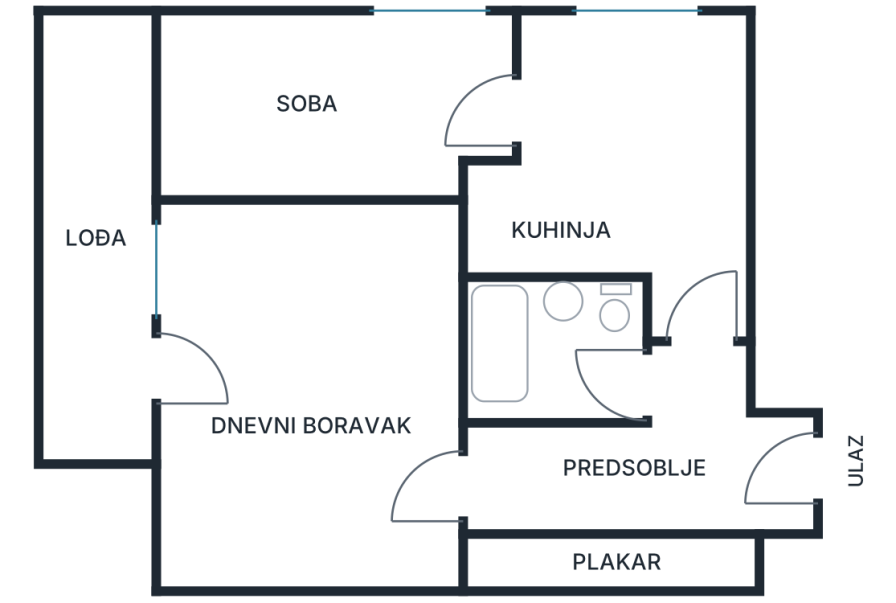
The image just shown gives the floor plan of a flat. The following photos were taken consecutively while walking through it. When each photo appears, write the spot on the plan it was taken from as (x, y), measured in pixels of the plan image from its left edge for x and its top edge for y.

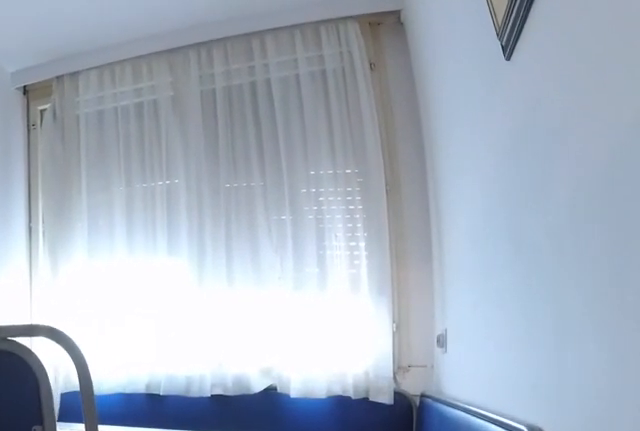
(694, 230)
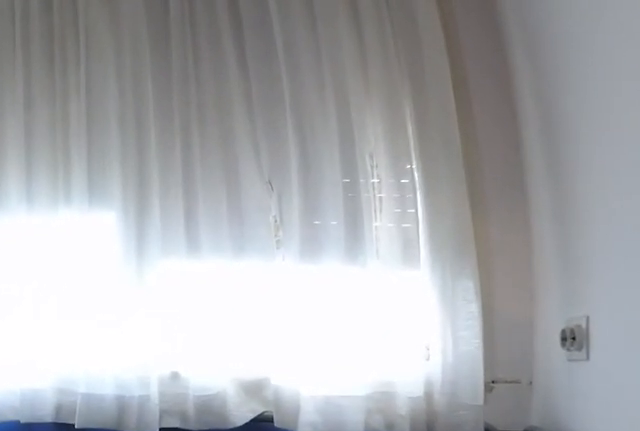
(694, 143)
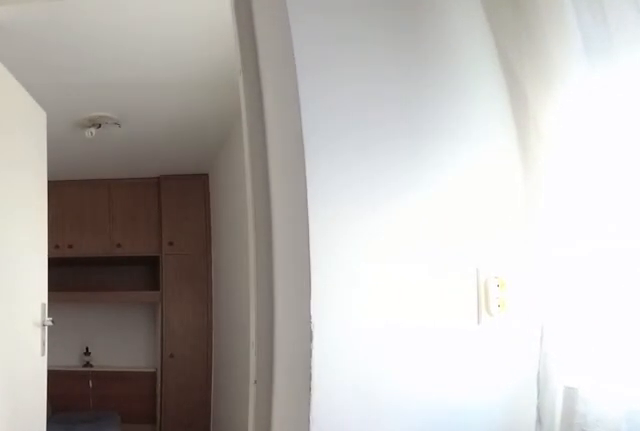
(715, 113)
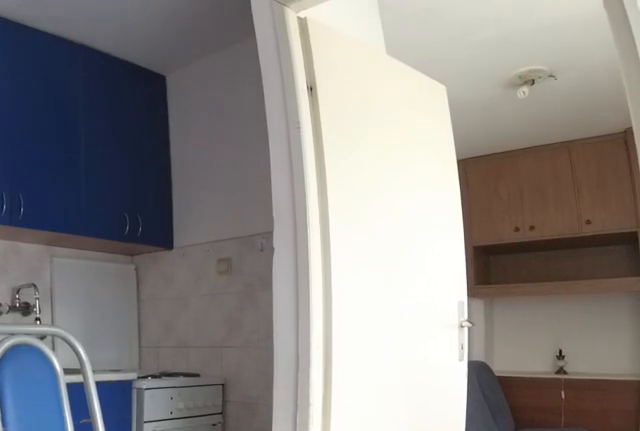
(698, 52)
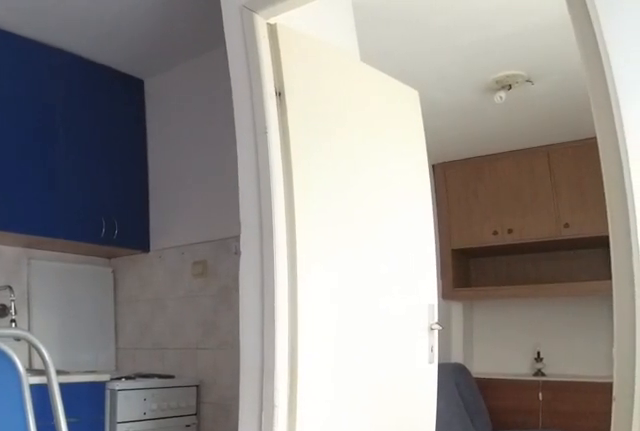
(699, 52)
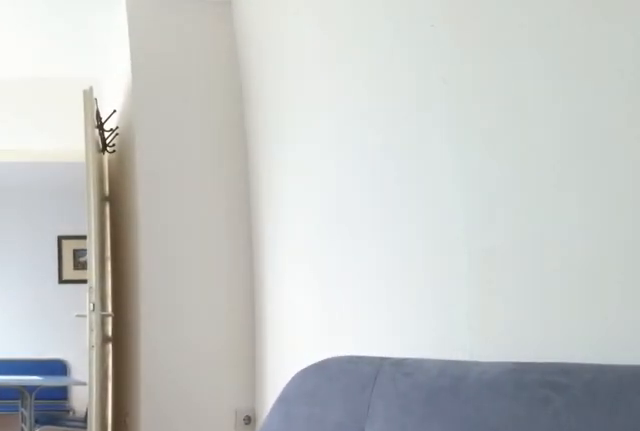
(193, 122)
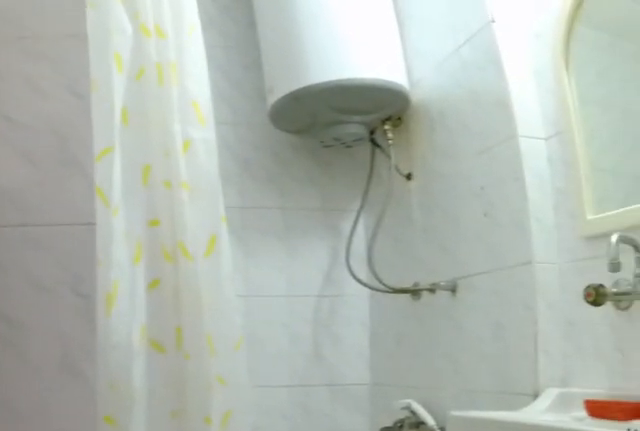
(667, 373)
